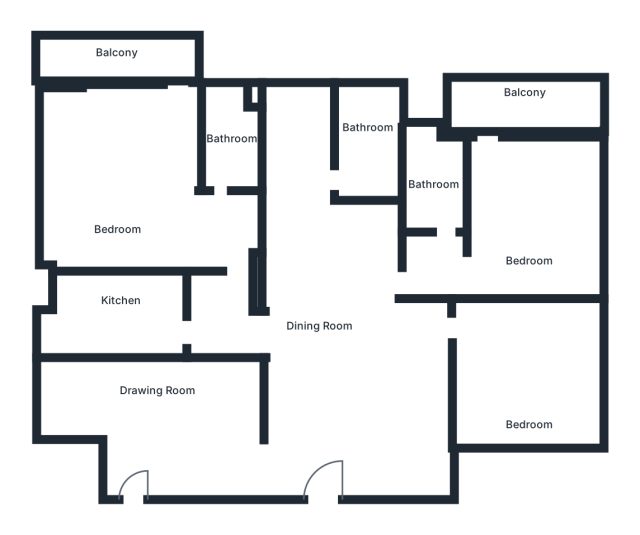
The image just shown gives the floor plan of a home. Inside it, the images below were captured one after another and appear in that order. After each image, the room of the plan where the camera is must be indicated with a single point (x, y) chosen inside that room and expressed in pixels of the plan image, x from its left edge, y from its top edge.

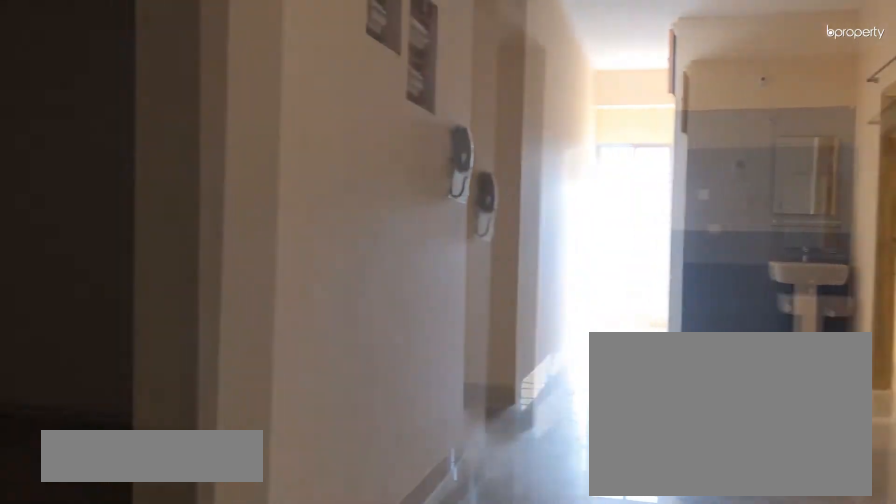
(330, 355)
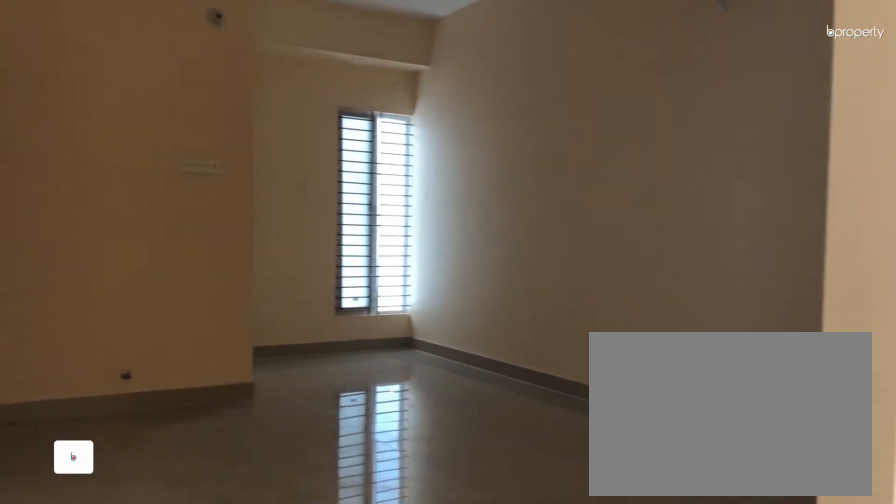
(190, 412)
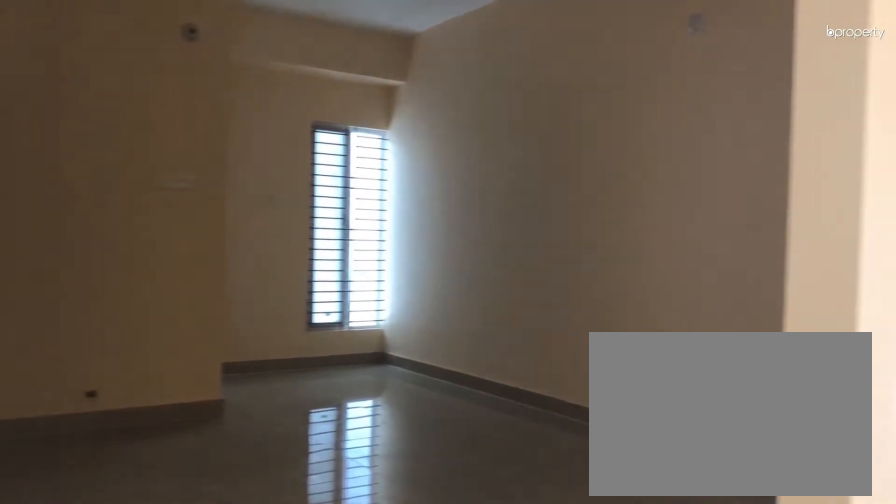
(190, 412)
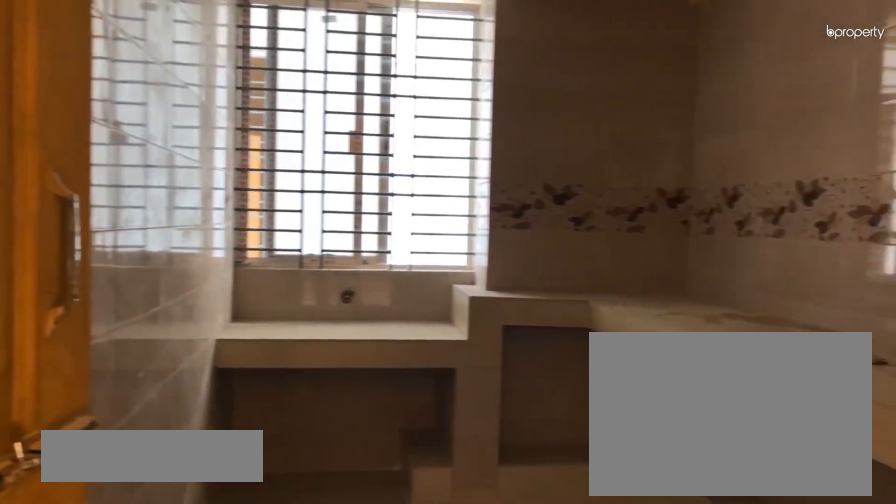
(125, 312)
